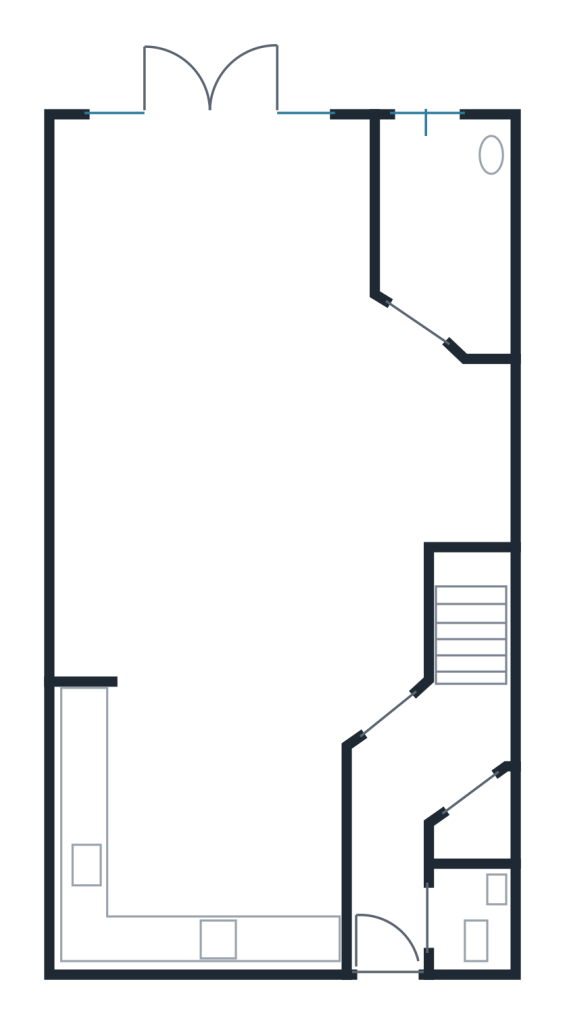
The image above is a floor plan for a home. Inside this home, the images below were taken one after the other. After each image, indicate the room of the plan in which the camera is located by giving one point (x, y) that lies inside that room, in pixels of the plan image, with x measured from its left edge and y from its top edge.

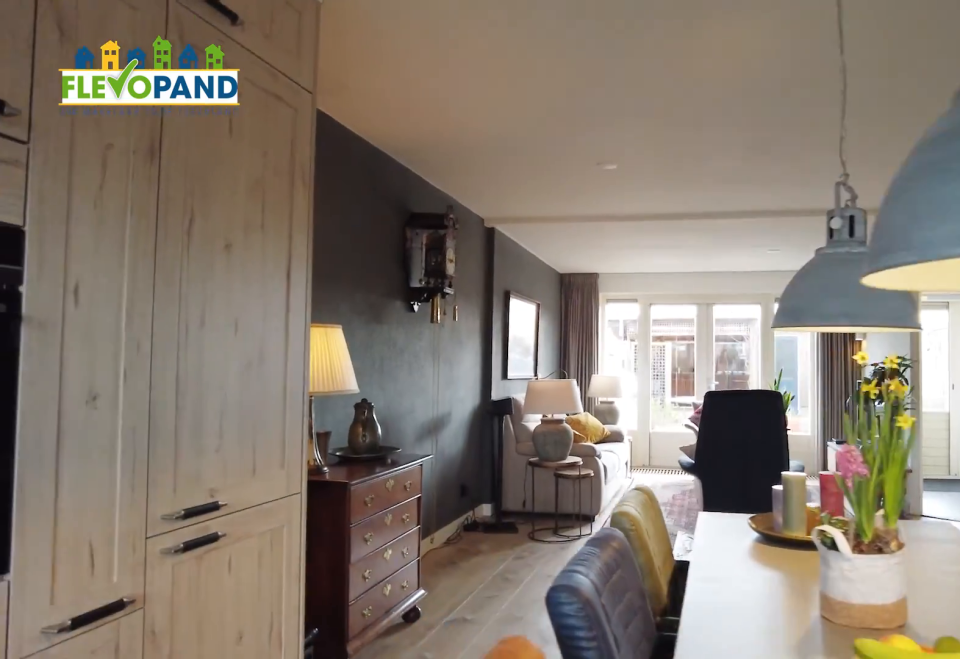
(206, 819)
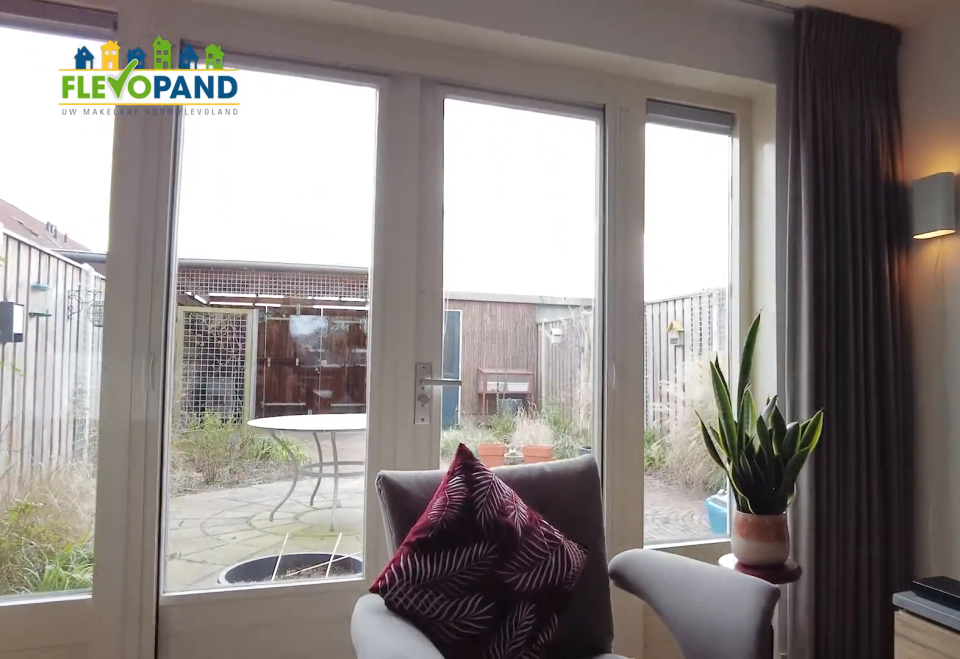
(366, 470)
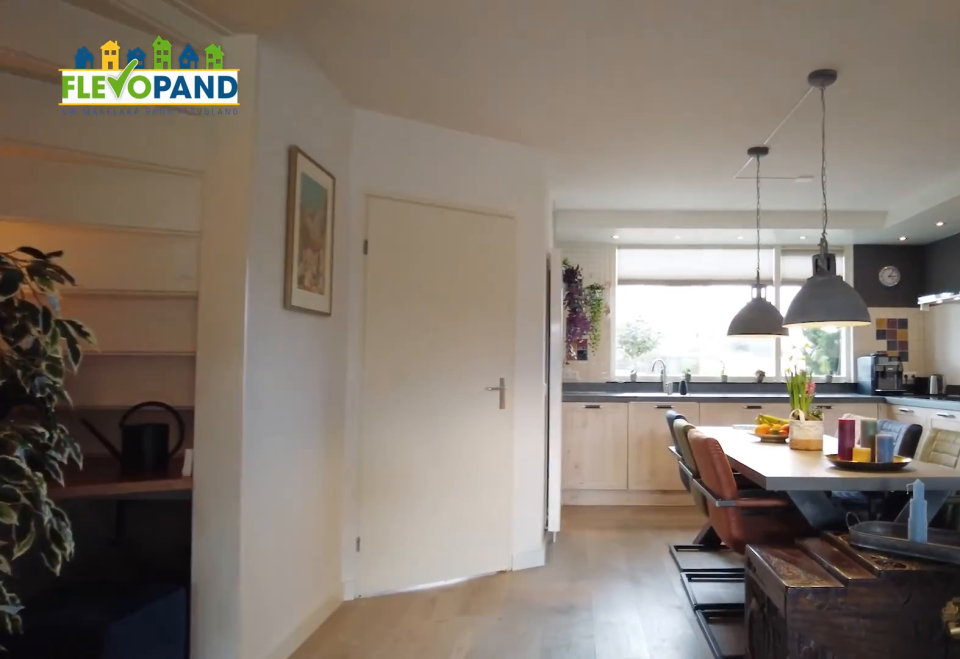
(366, 470)
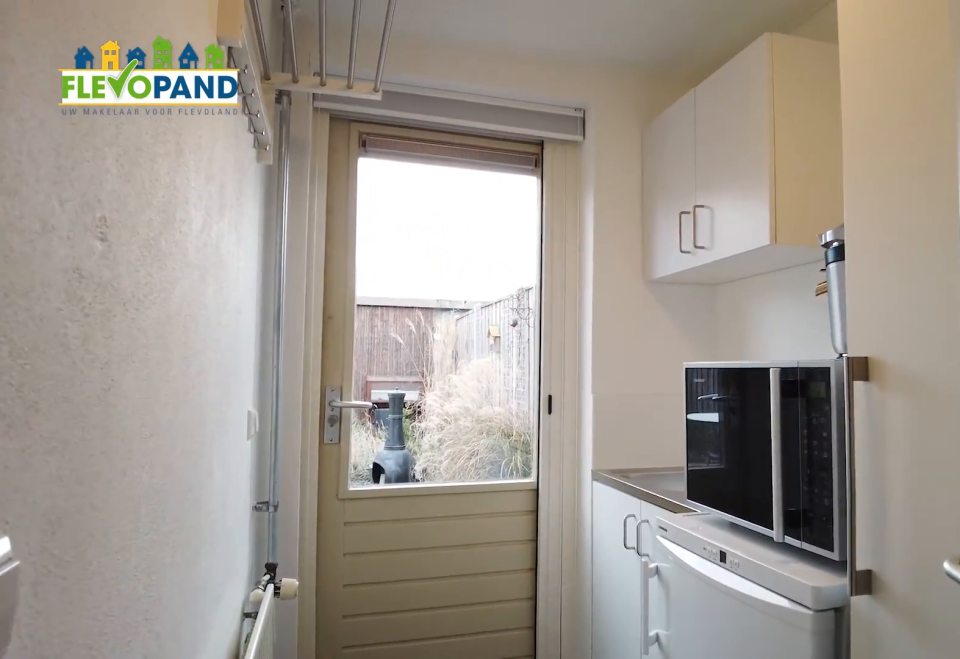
(444, 226)
